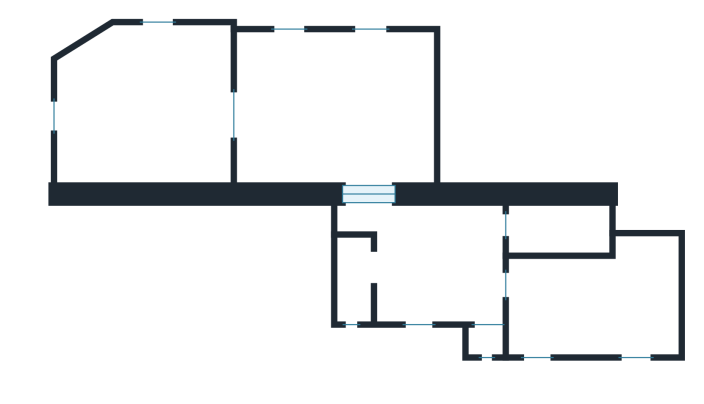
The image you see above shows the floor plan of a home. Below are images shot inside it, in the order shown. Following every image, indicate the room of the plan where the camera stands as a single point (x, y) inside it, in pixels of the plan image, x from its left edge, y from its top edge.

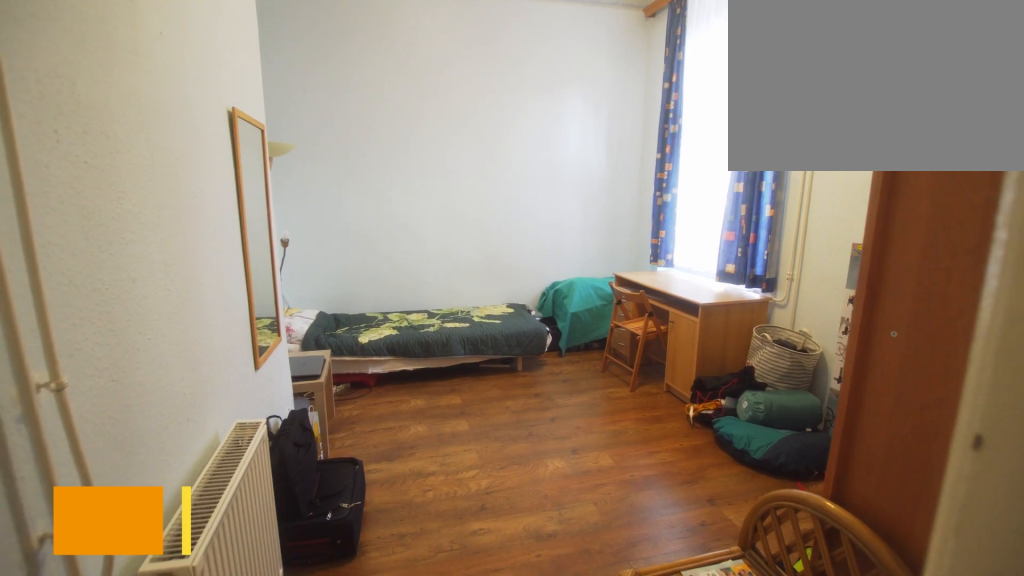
(603, 311)
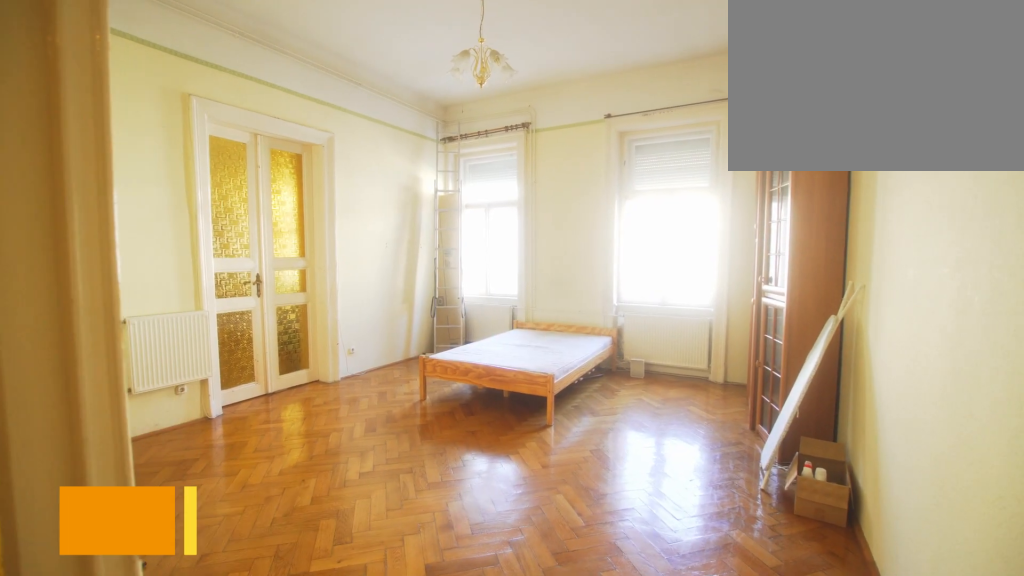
(339, 114)
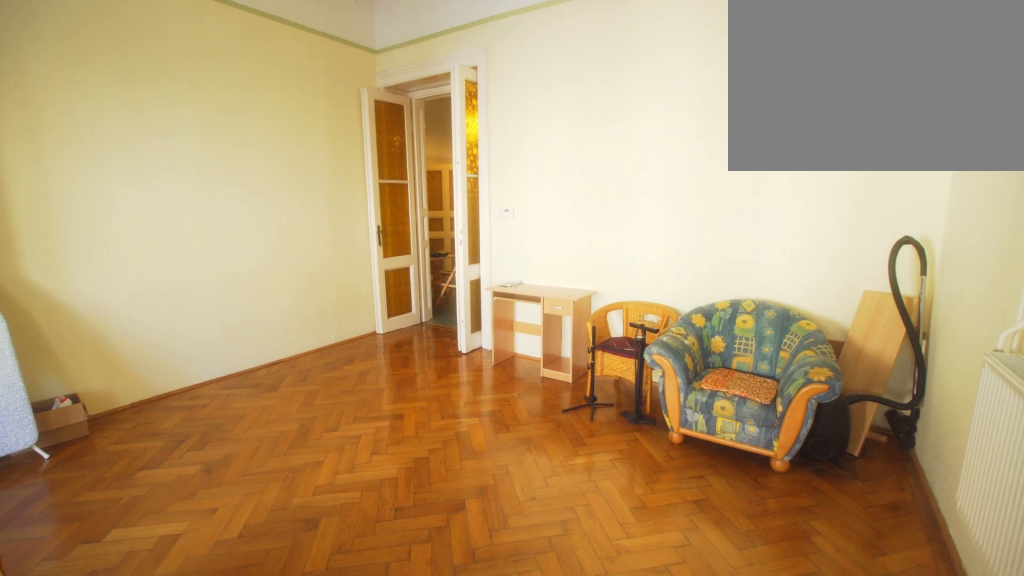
(339, 114)
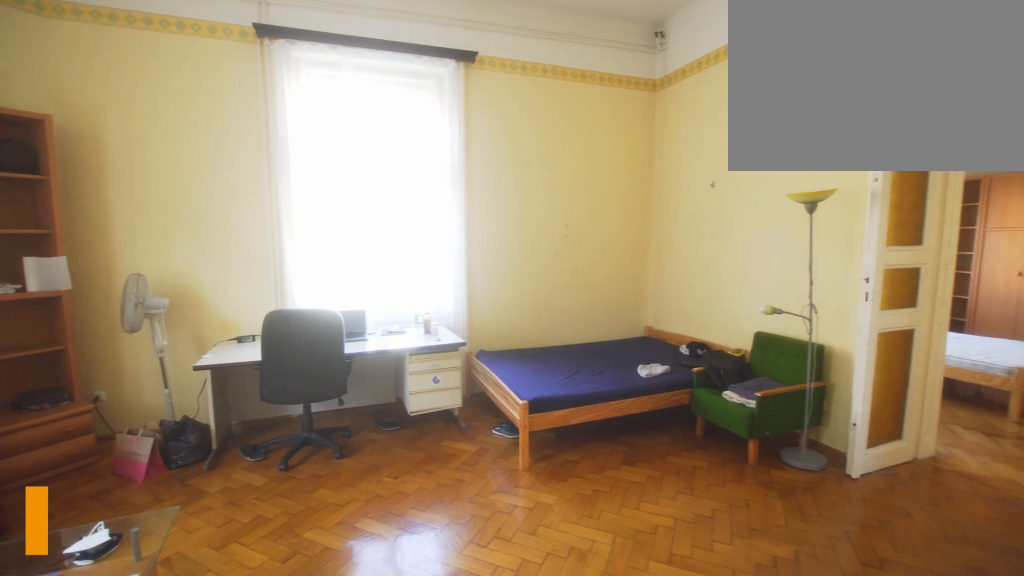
(146, 114)
